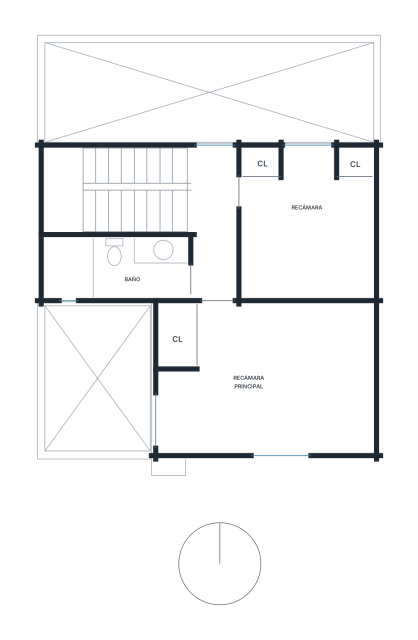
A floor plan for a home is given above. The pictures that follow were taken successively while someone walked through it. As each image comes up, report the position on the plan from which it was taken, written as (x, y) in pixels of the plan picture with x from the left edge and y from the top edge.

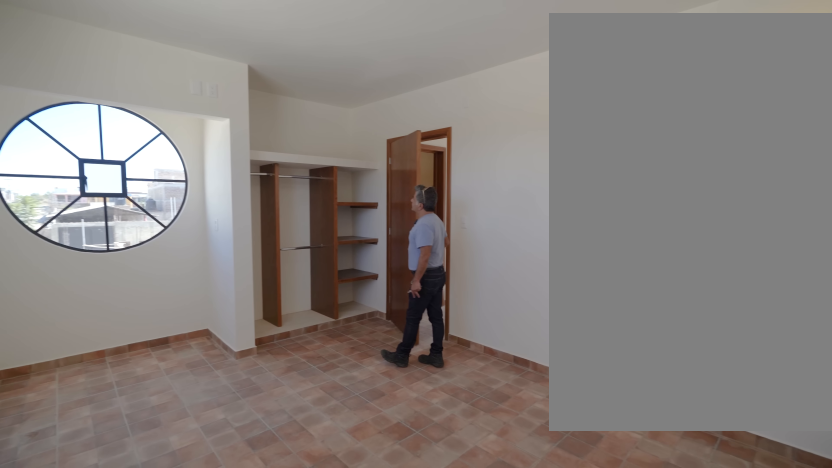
(297, 389)
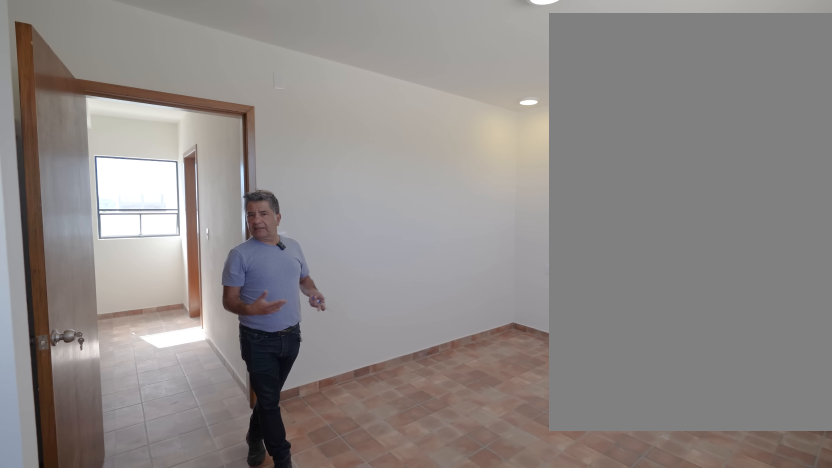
(243, 364)
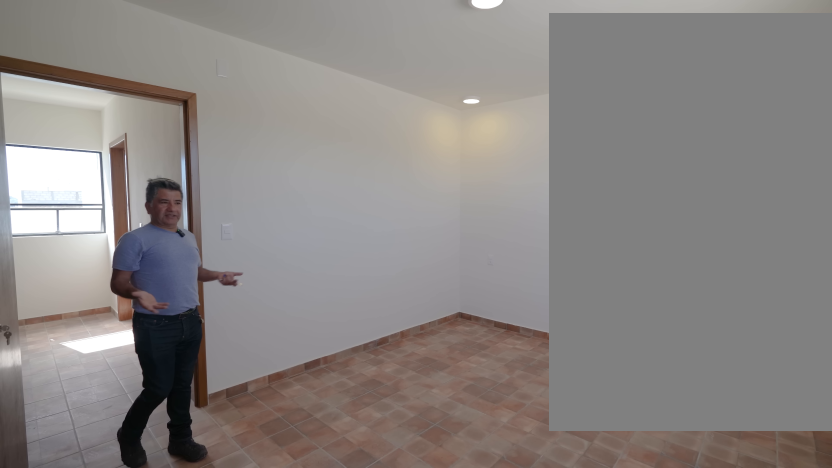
(219, 372)
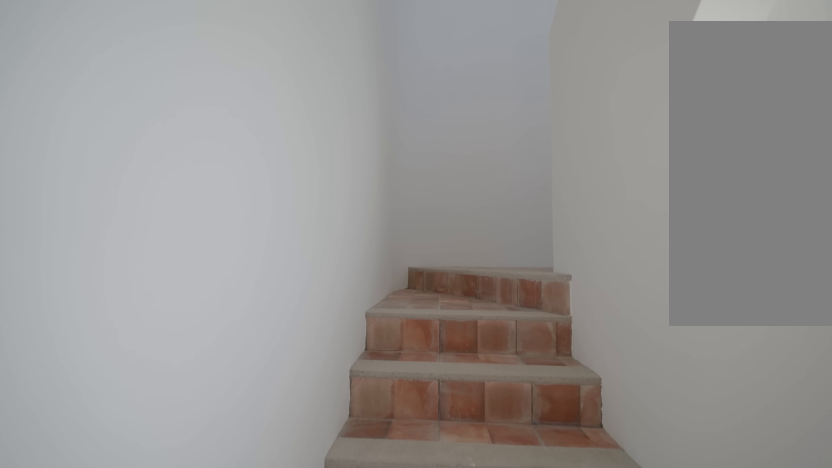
(166, 208)
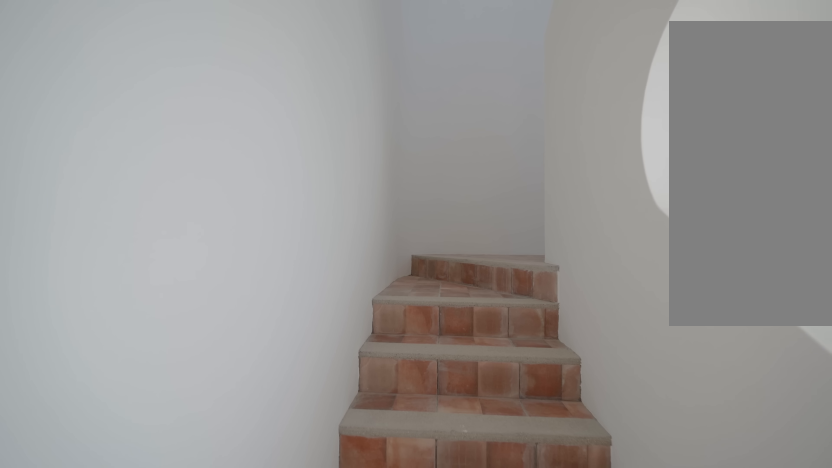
(165, 209)
